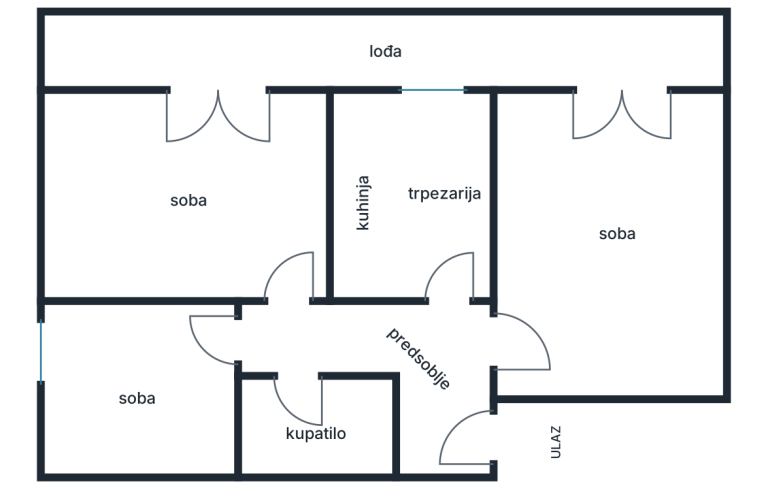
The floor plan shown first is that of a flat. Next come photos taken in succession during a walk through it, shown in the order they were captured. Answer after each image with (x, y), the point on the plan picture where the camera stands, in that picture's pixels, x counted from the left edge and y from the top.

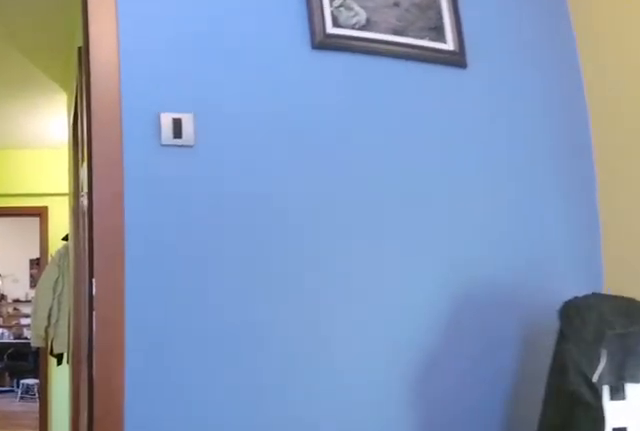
(150, 338)
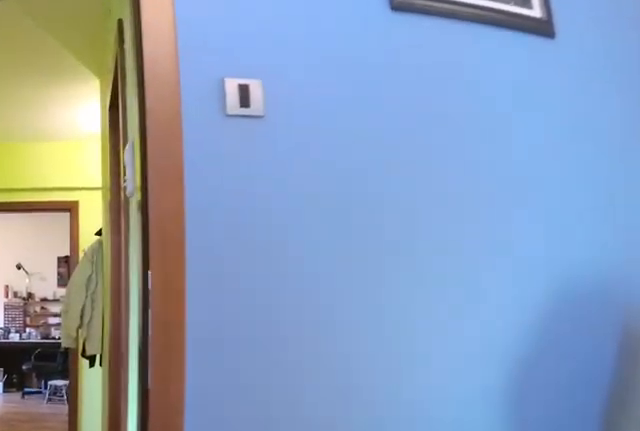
(161, 338)
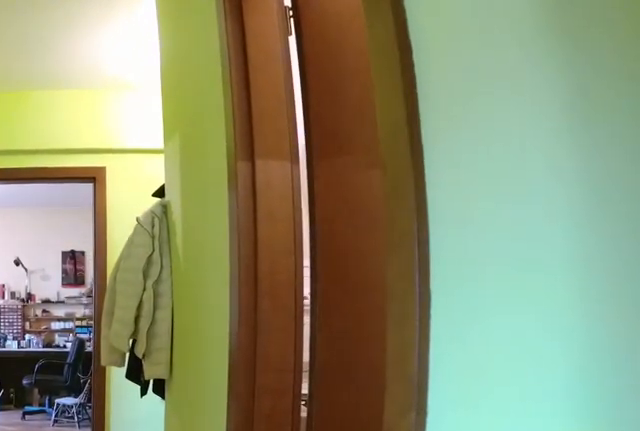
(231, 338)
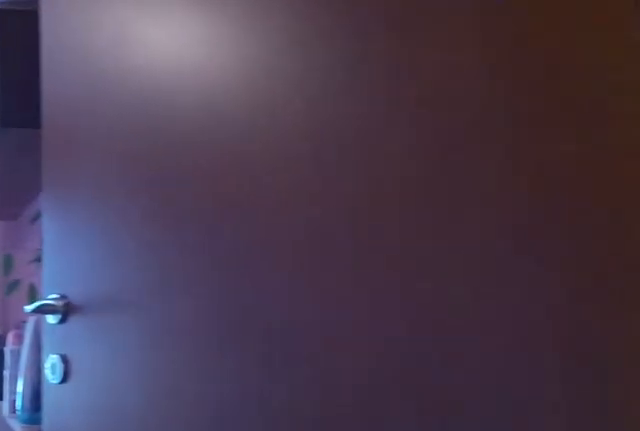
(255, 333)
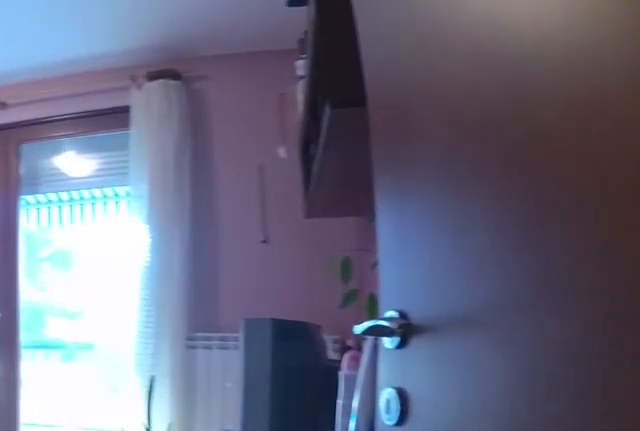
(263, 327)
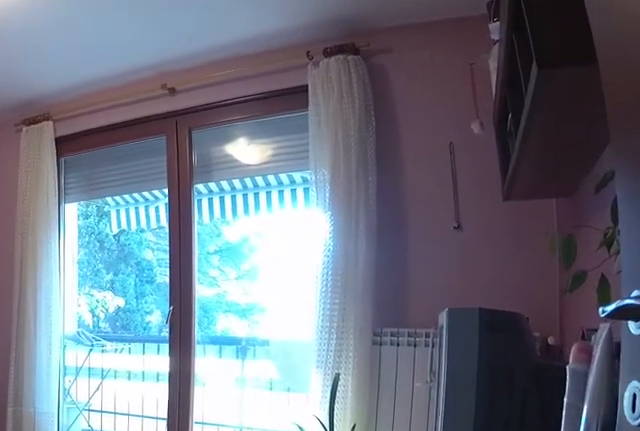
(272, 315)
